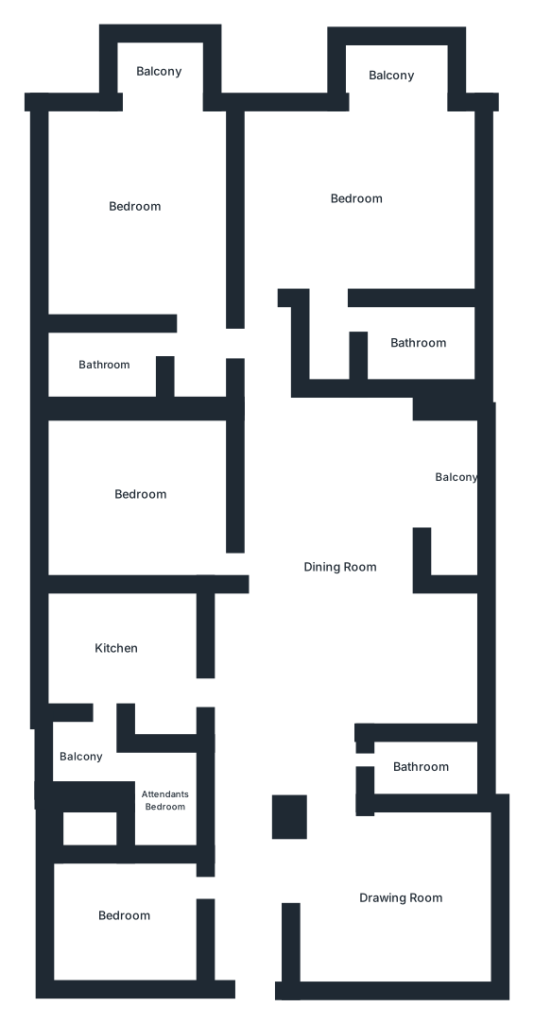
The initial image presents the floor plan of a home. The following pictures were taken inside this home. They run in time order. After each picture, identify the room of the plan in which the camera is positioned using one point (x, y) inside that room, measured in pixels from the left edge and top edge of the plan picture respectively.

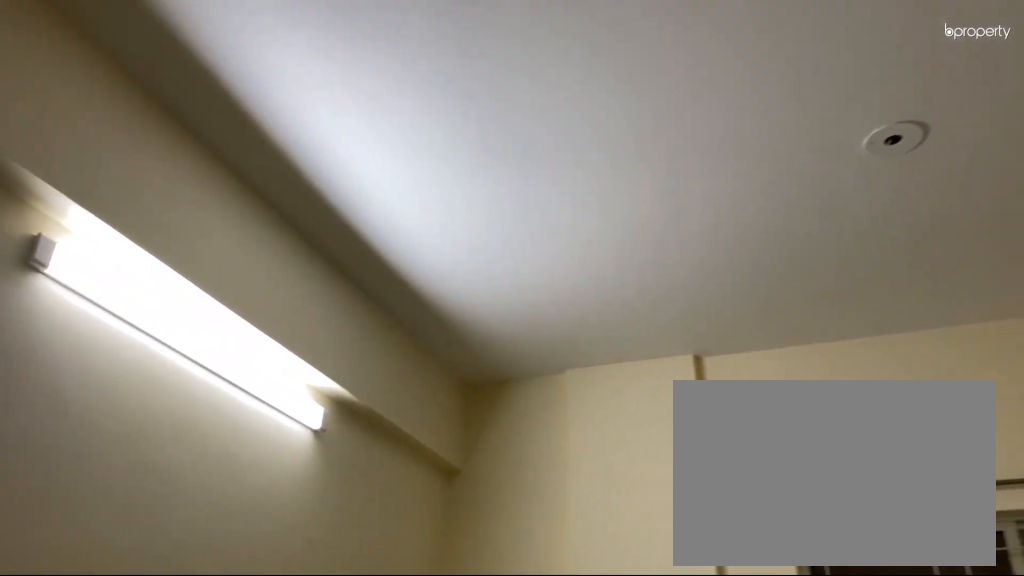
(397, 895)
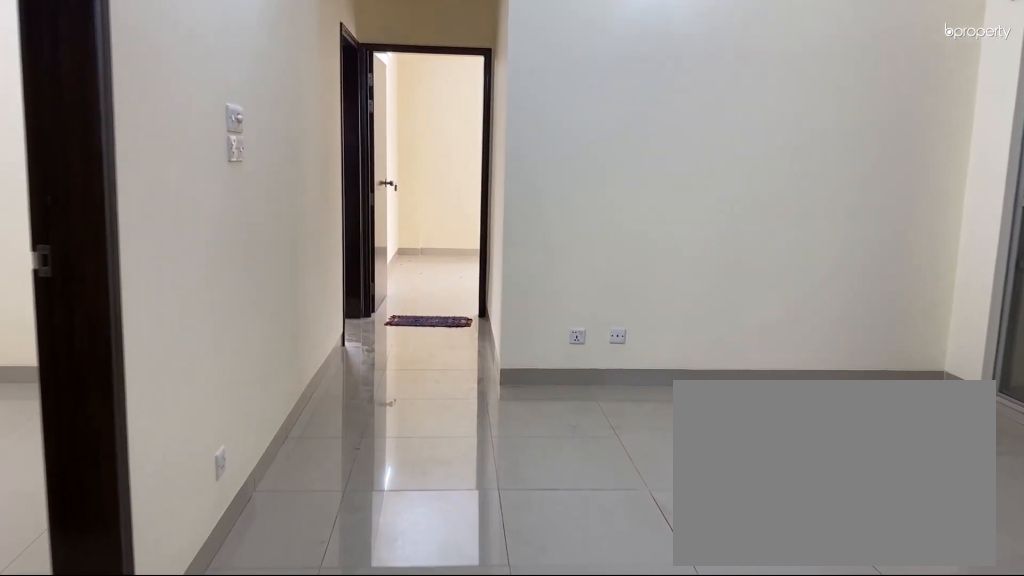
(338, 568)
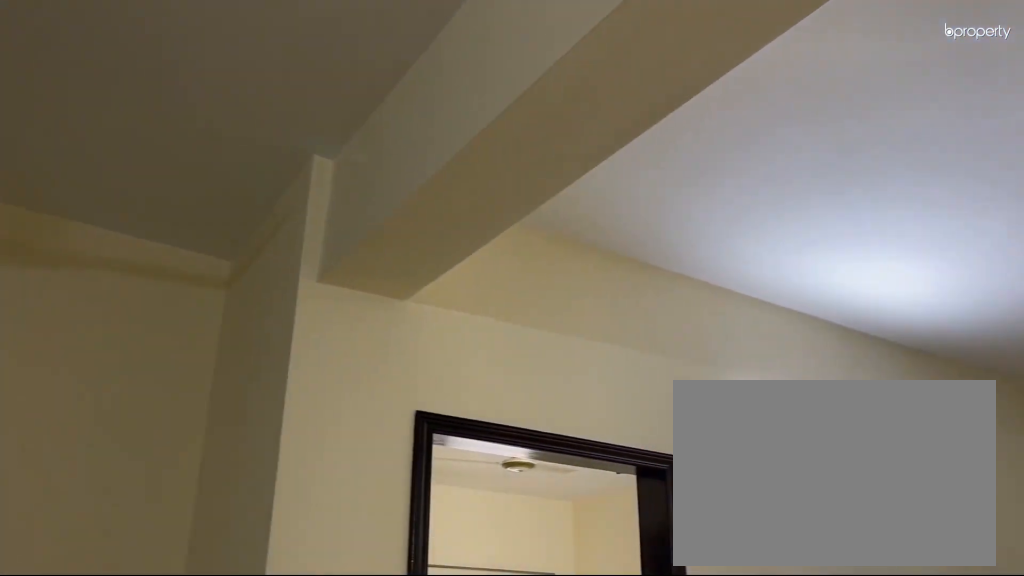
(338, 568)
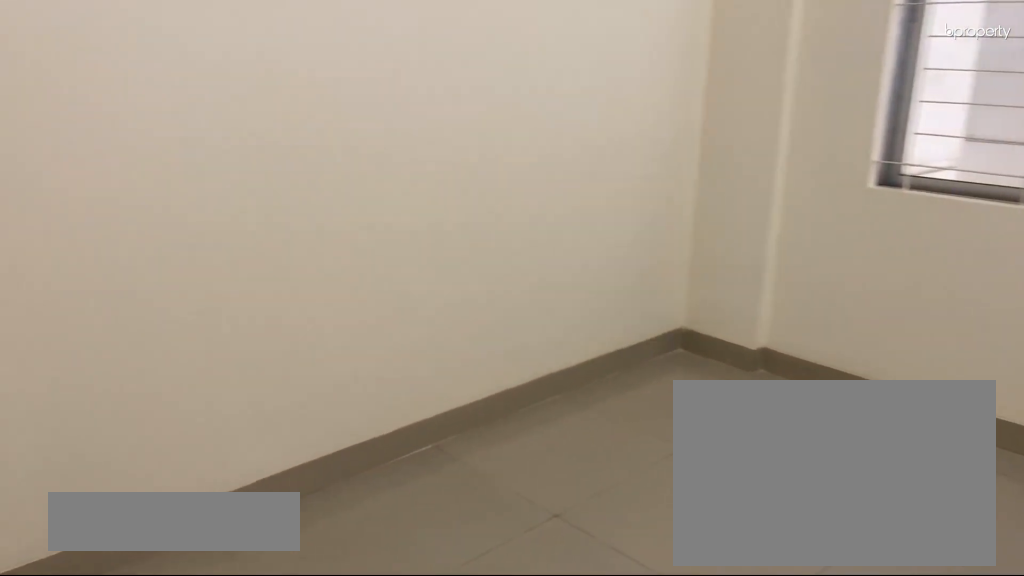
(123, 914)
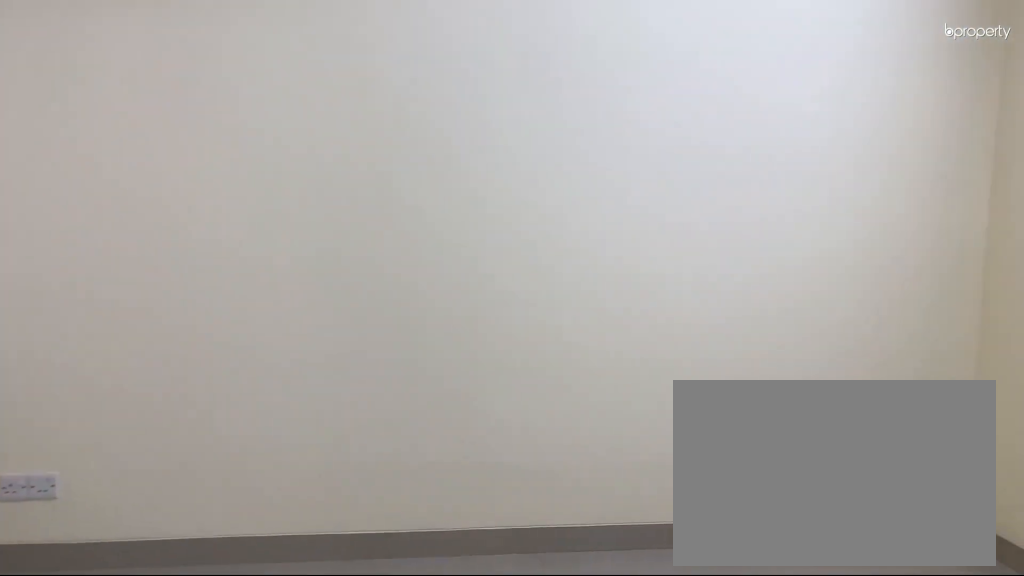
(141, 495)
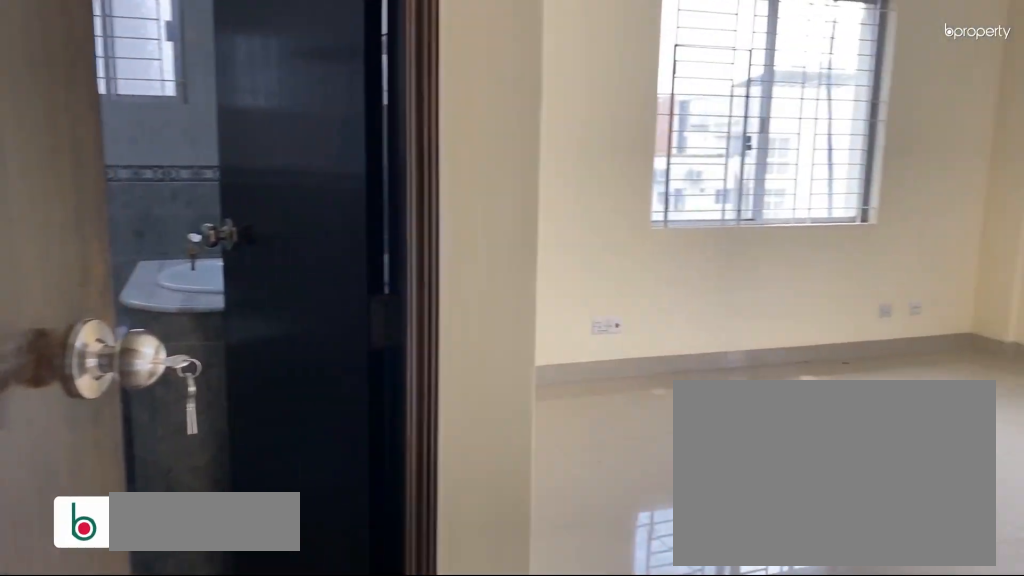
(134, 213)
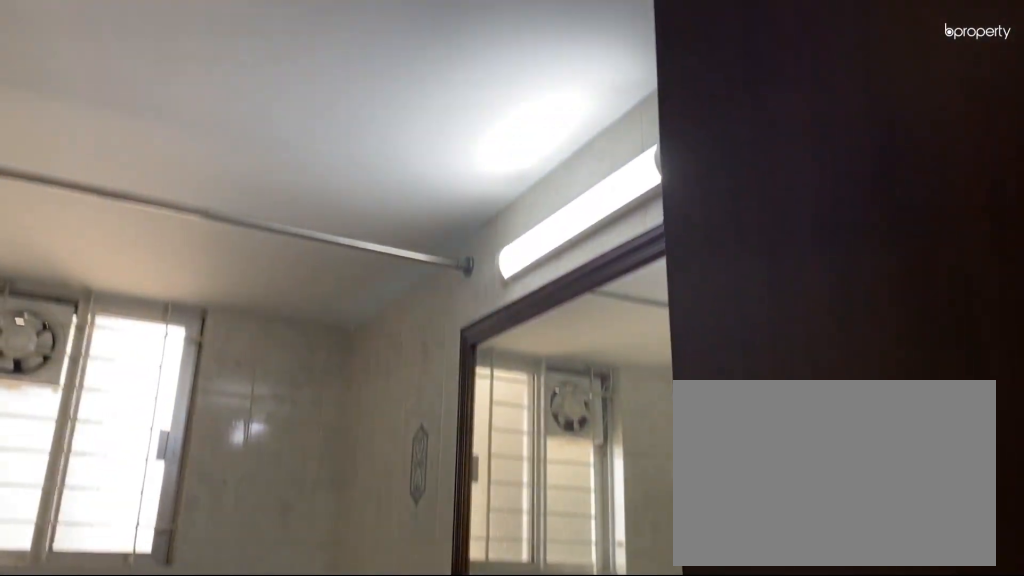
(112, 361)
